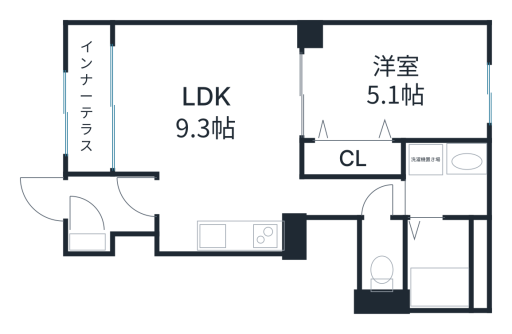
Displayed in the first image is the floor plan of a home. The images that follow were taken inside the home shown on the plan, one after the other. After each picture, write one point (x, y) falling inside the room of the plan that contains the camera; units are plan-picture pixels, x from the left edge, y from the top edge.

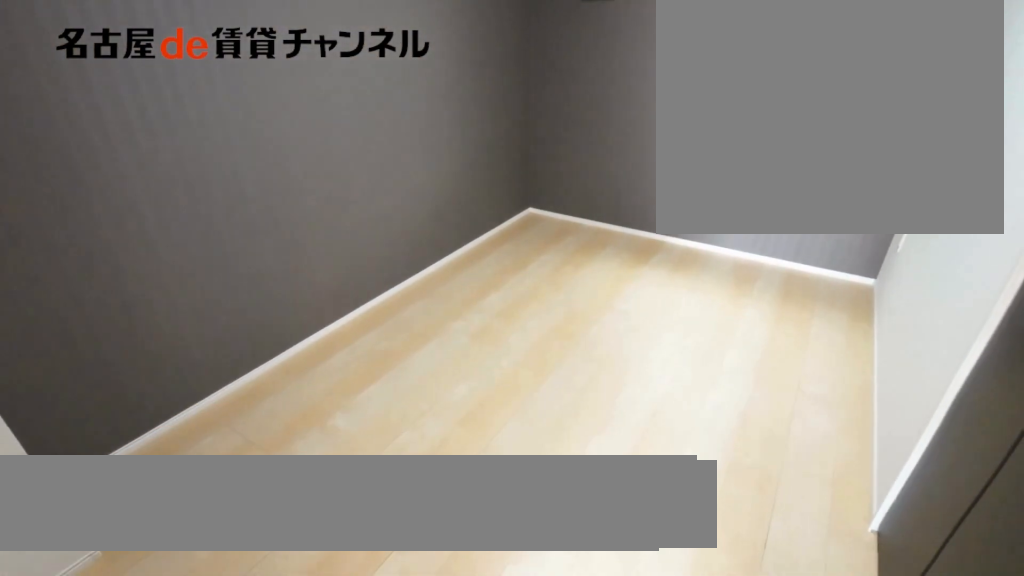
(392, 82)
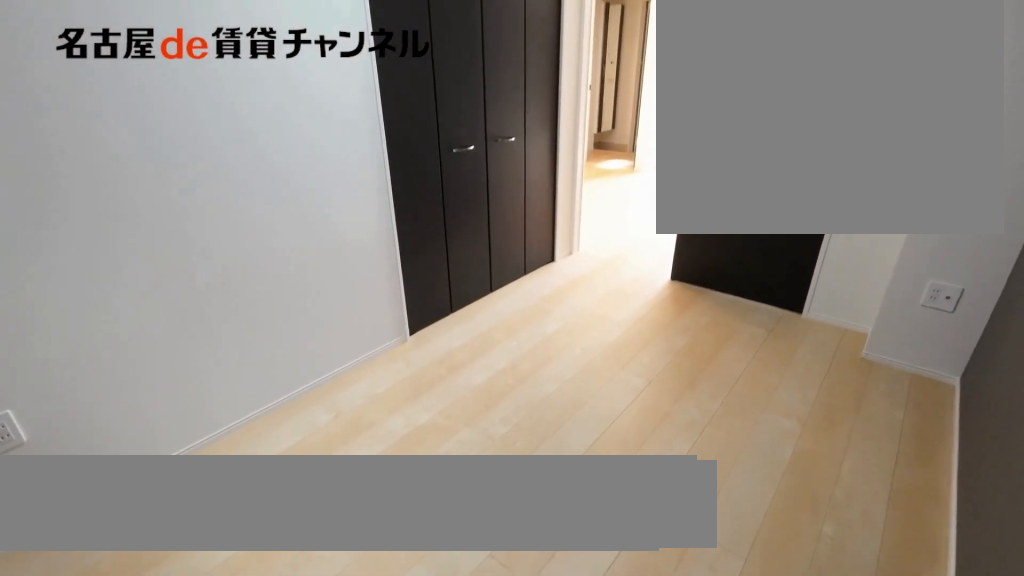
(392, 82)
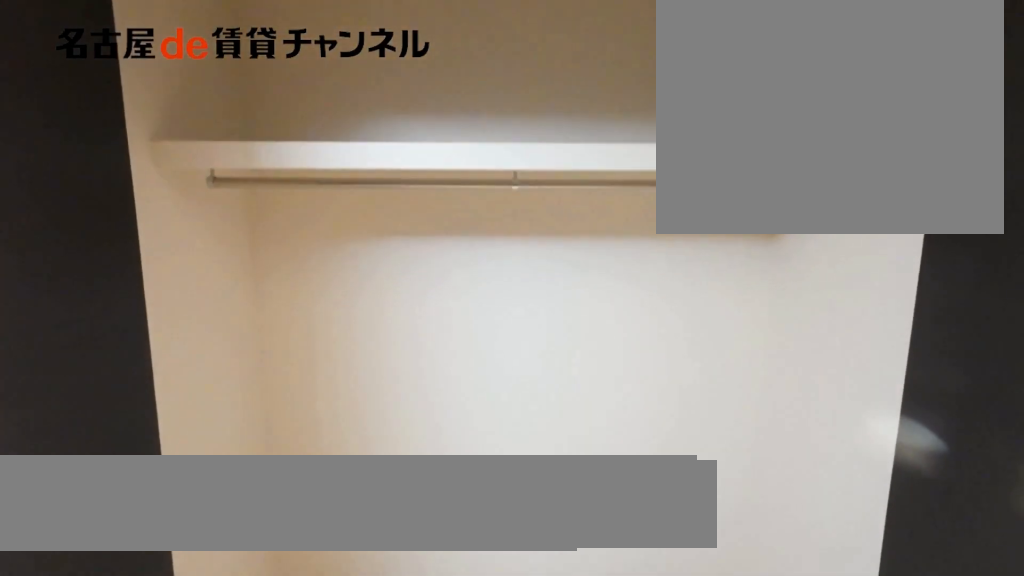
(352, 159)
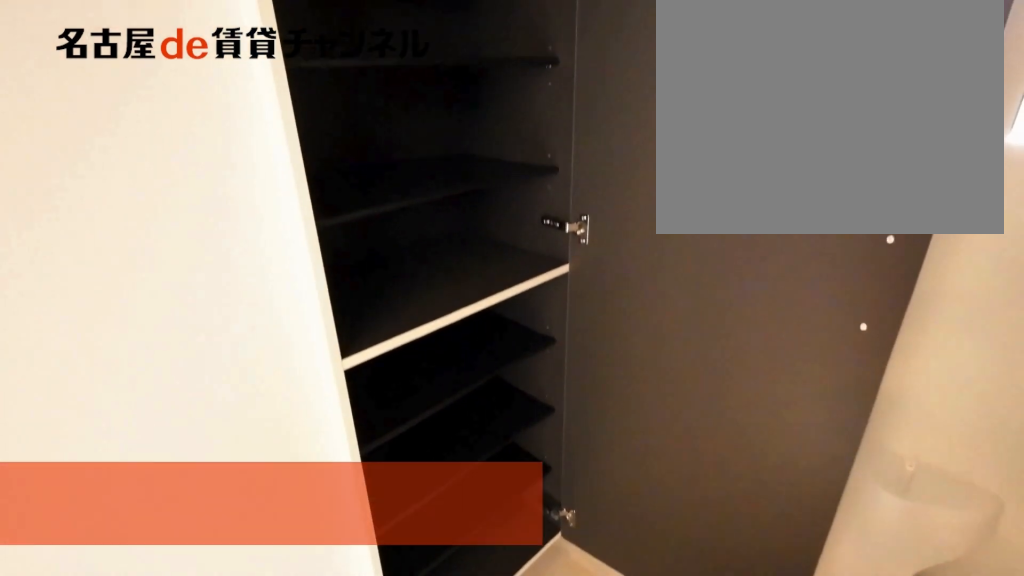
(90, 243)
